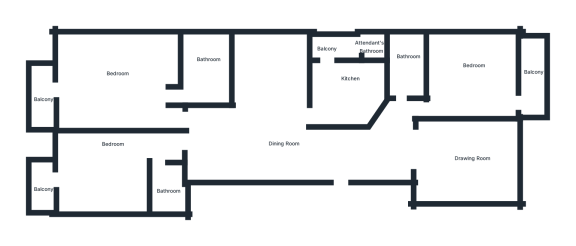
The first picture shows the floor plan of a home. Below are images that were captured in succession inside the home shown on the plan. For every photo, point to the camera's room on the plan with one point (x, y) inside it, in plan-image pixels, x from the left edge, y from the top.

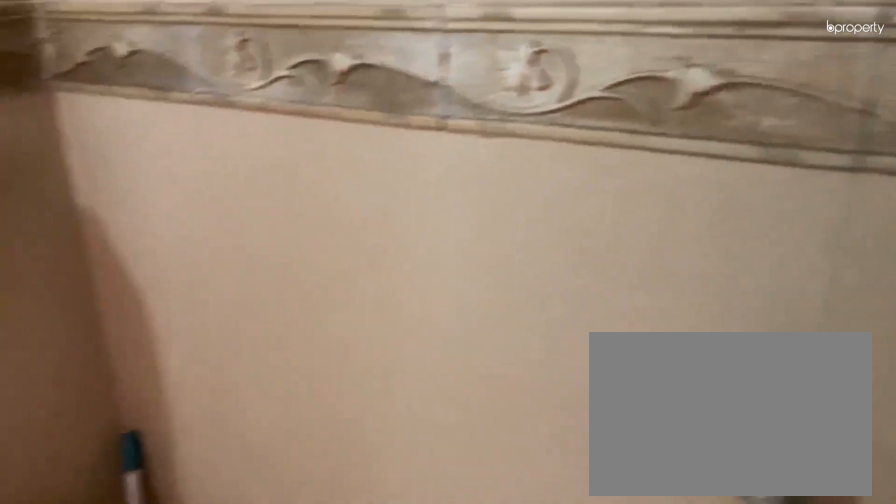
(164, 187)
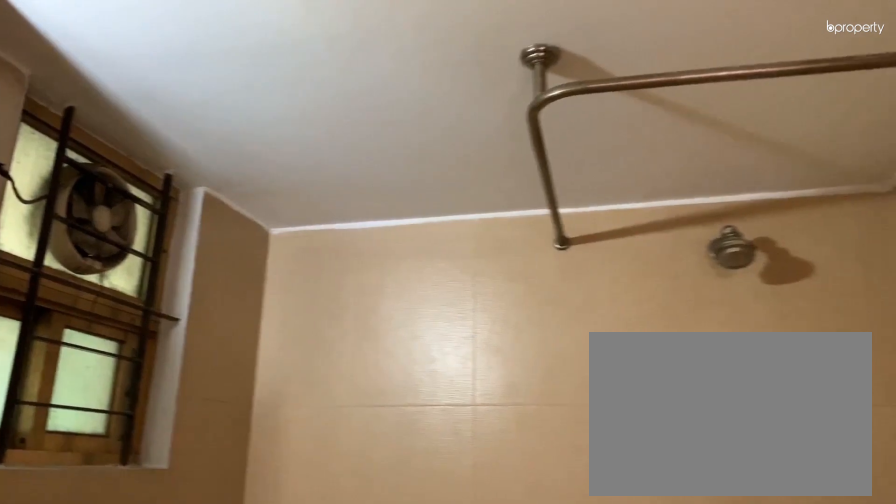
(164, 187)
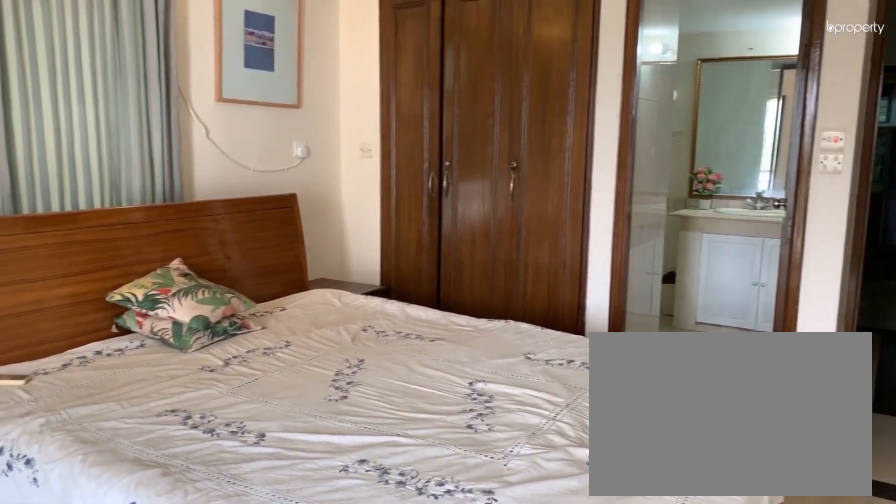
(127, 85)
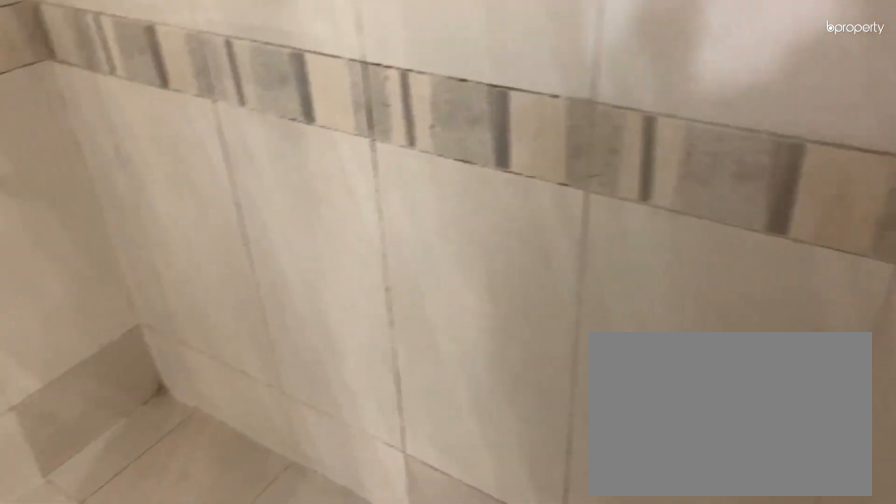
(208, 79)
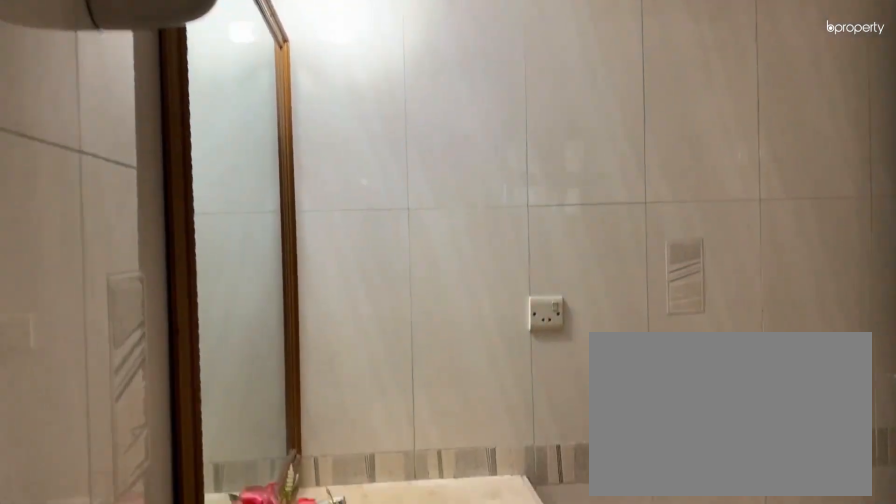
(208, 79)
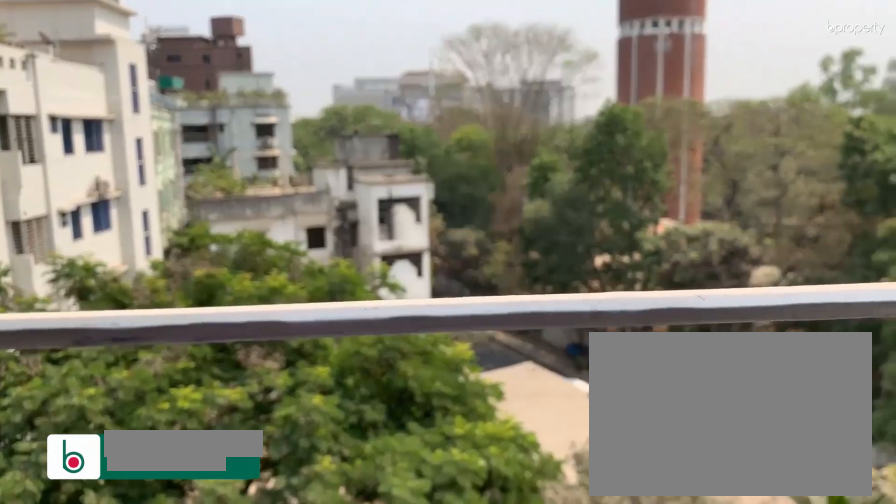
(45, 92)
